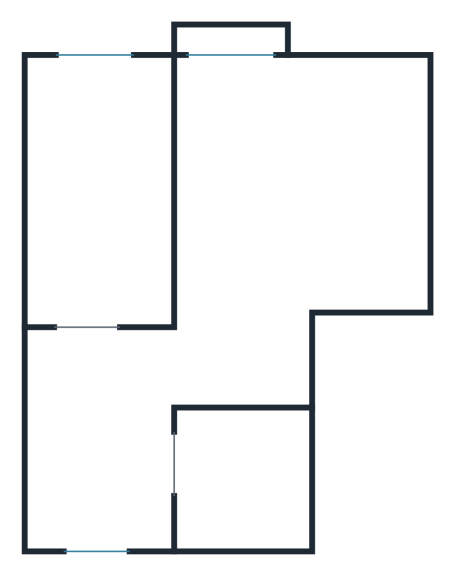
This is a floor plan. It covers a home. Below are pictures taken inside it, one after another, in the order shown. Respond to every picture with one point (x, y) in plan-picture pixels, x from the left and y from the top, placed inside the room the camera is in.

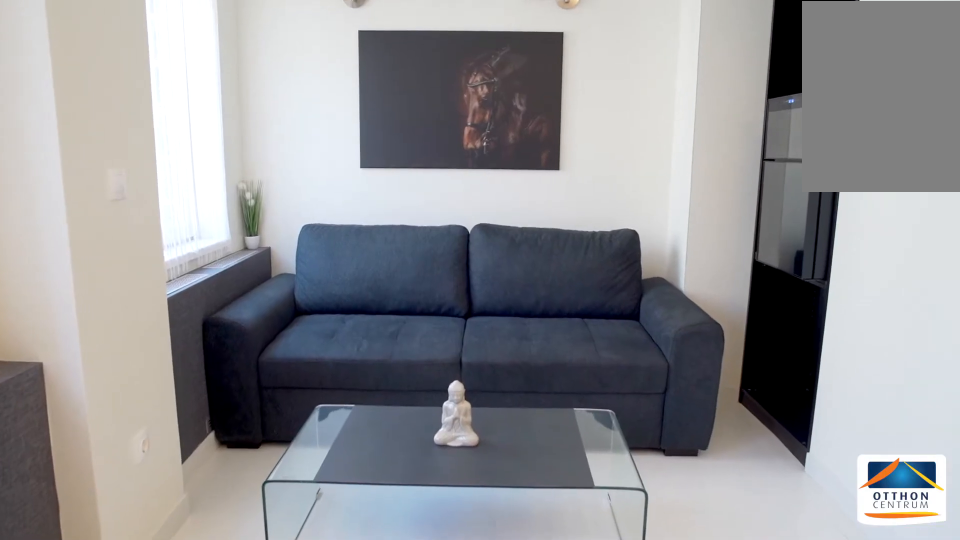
(273, 208)
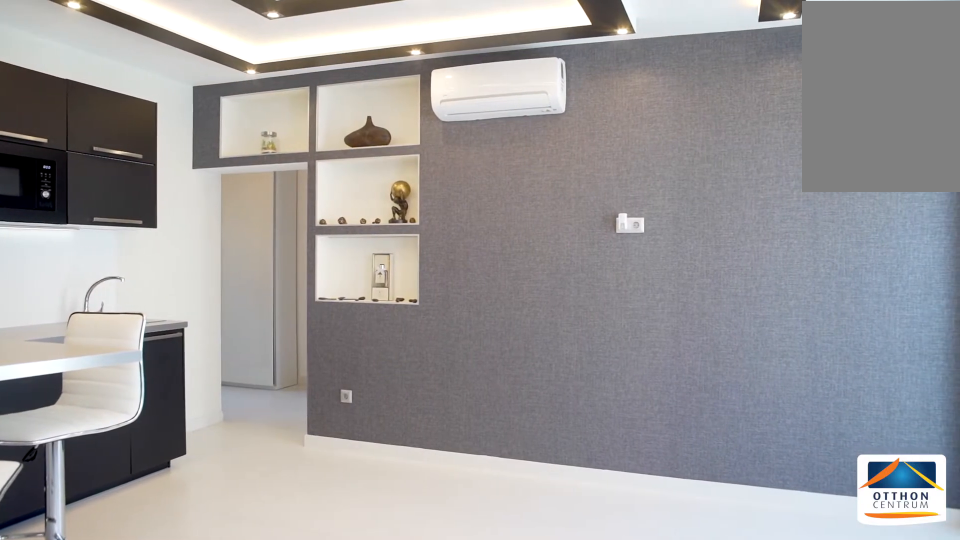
(273, 208)
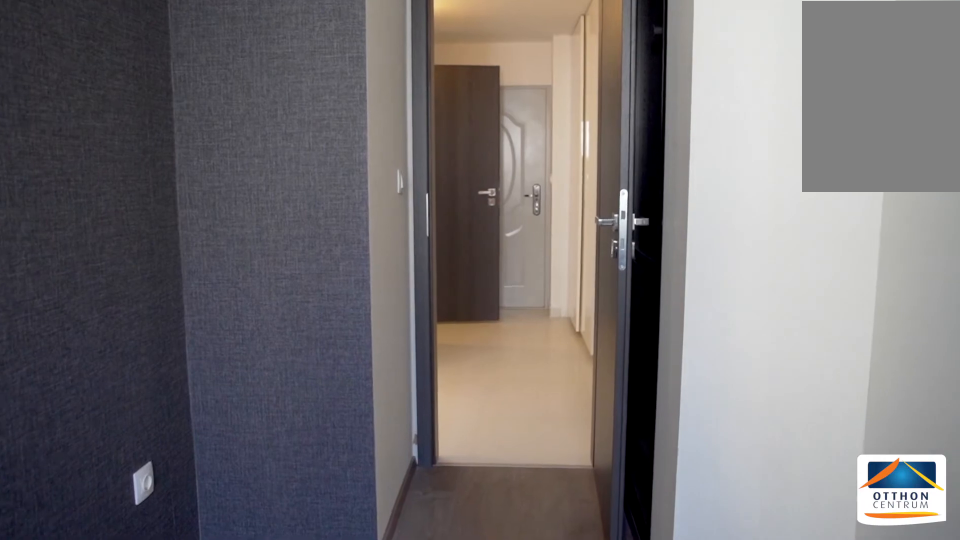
(98, 201)
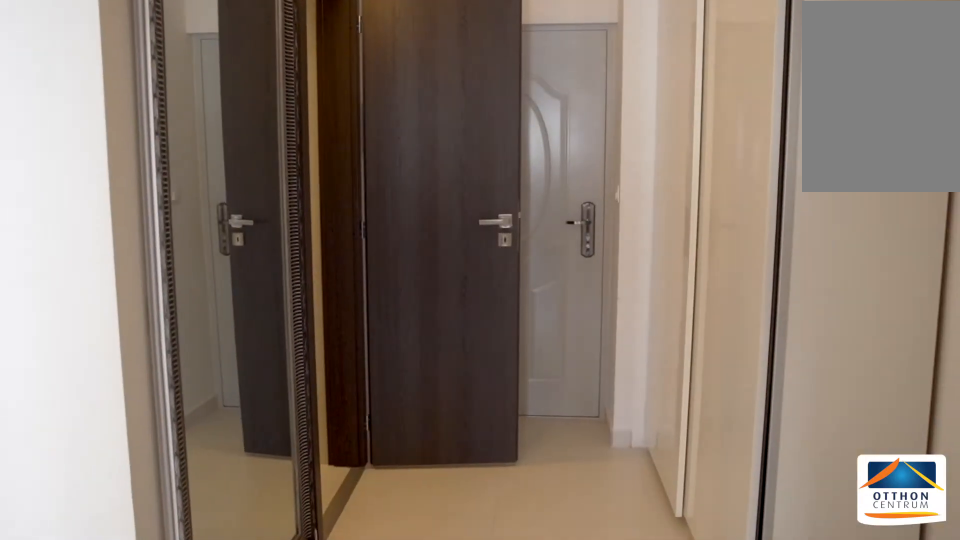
(99, 439)
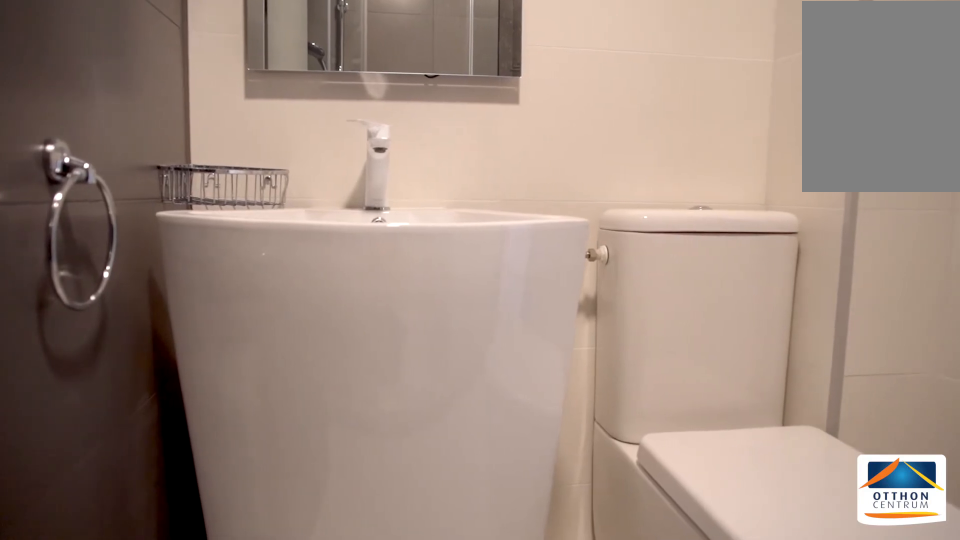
(243, 477)
